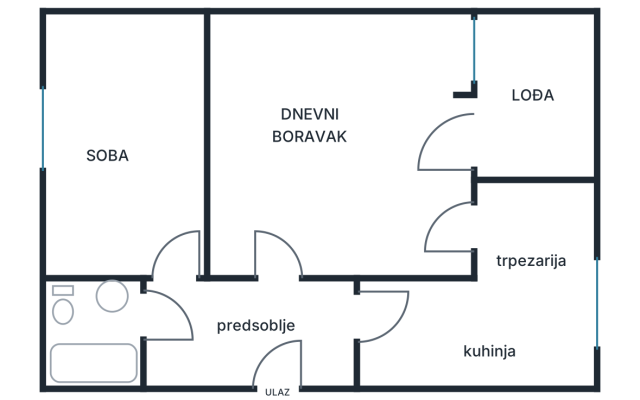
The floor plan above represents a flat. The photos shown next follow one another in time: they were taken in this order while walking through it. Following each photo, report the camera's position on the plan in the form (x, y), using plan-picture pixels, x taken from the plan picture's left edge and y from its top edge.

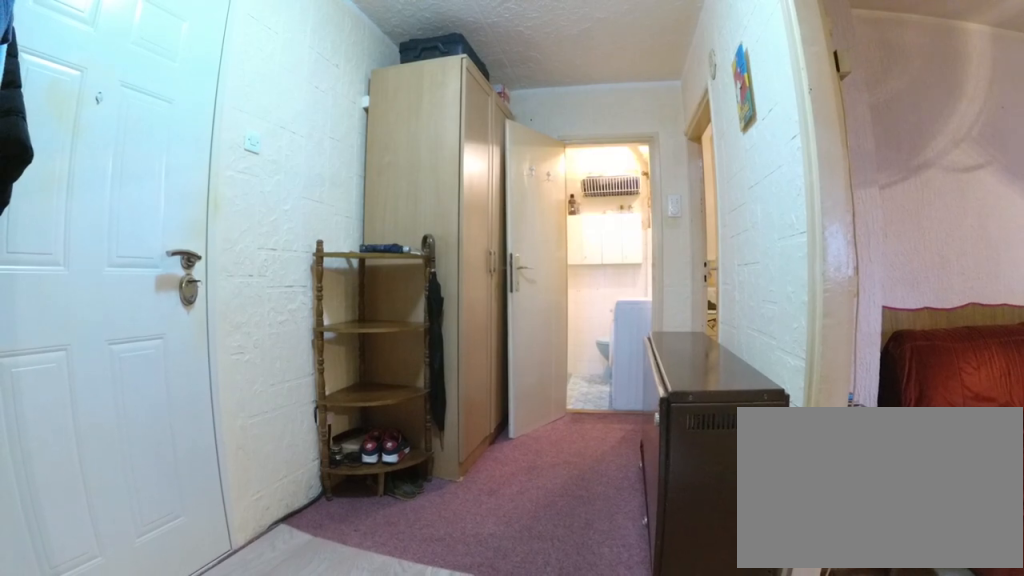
(348, 317)
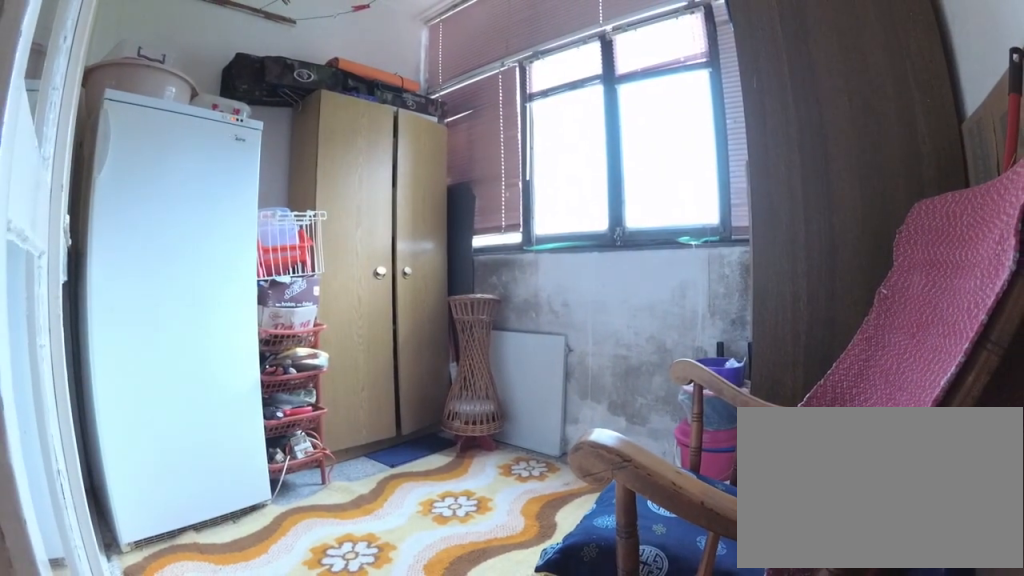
(473, 143)
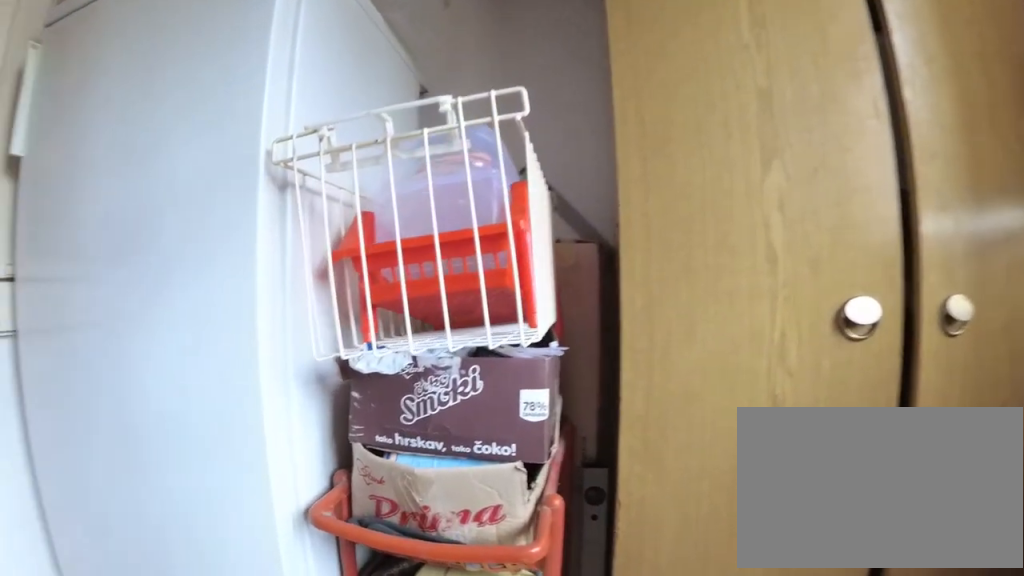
(551, 68)
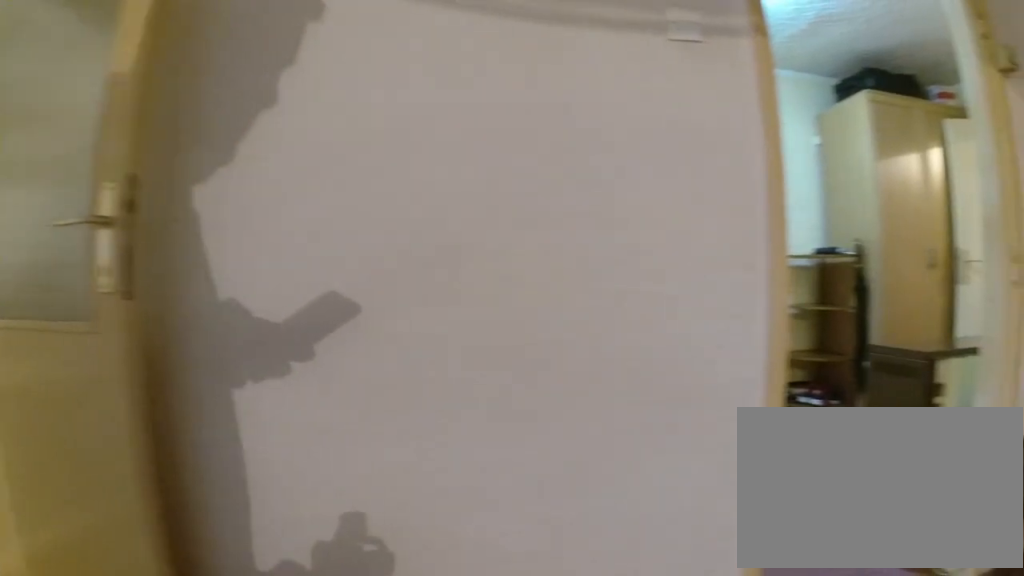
(377, 180)
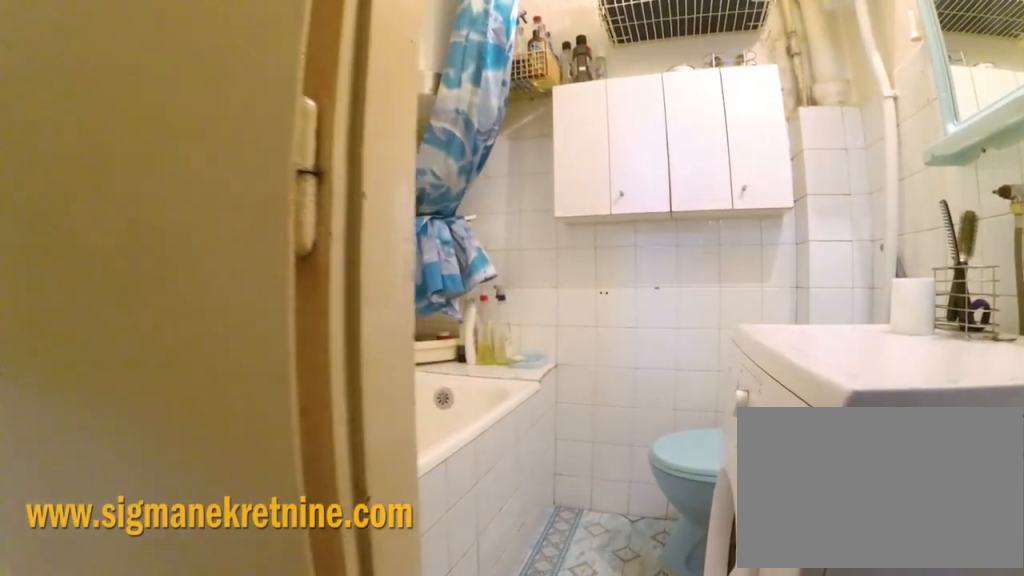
(166, 312)
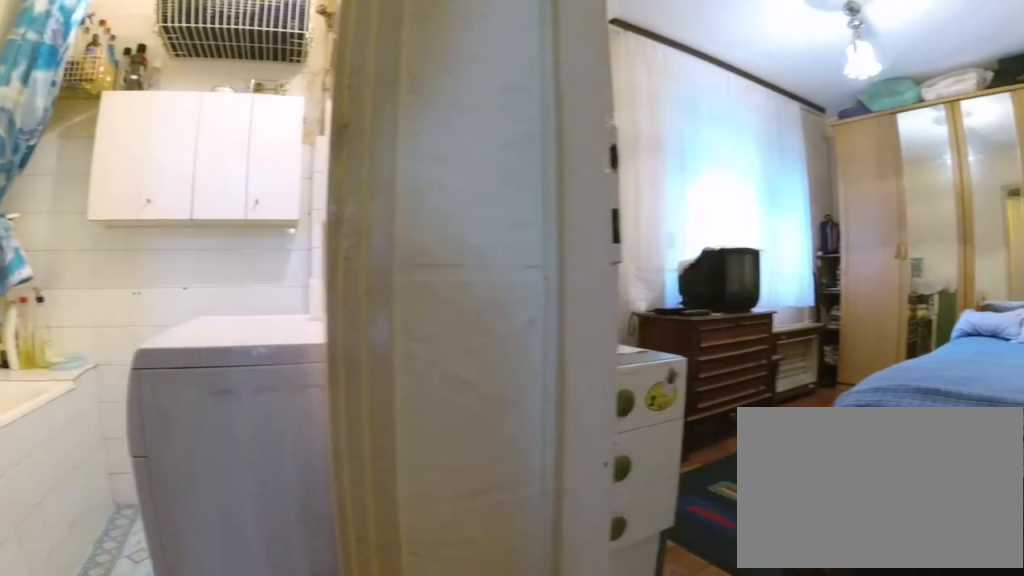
(166, 343)
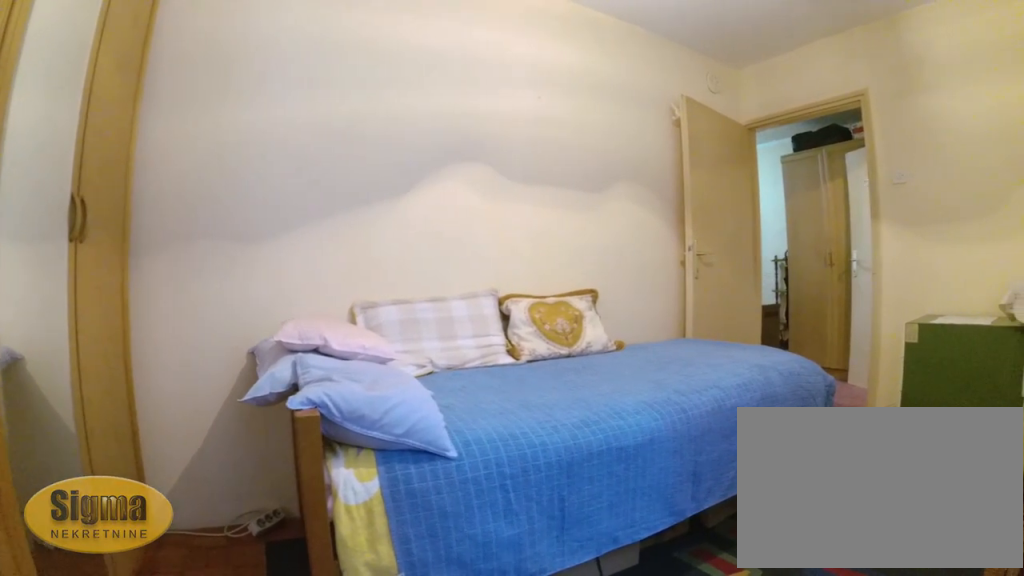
(77, 86)
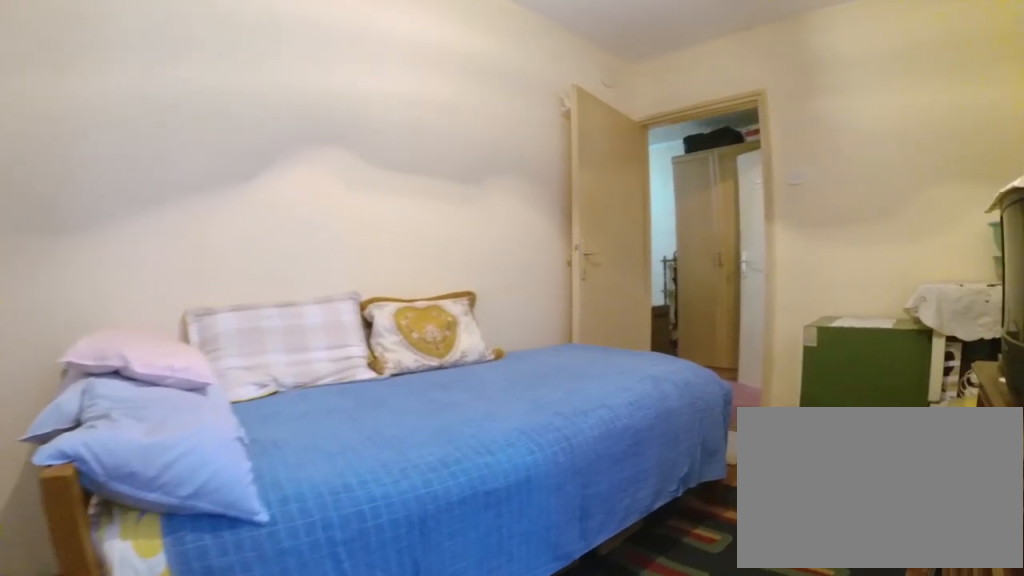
(87, 98)
